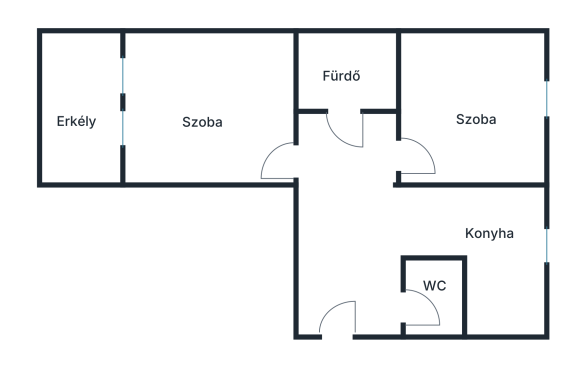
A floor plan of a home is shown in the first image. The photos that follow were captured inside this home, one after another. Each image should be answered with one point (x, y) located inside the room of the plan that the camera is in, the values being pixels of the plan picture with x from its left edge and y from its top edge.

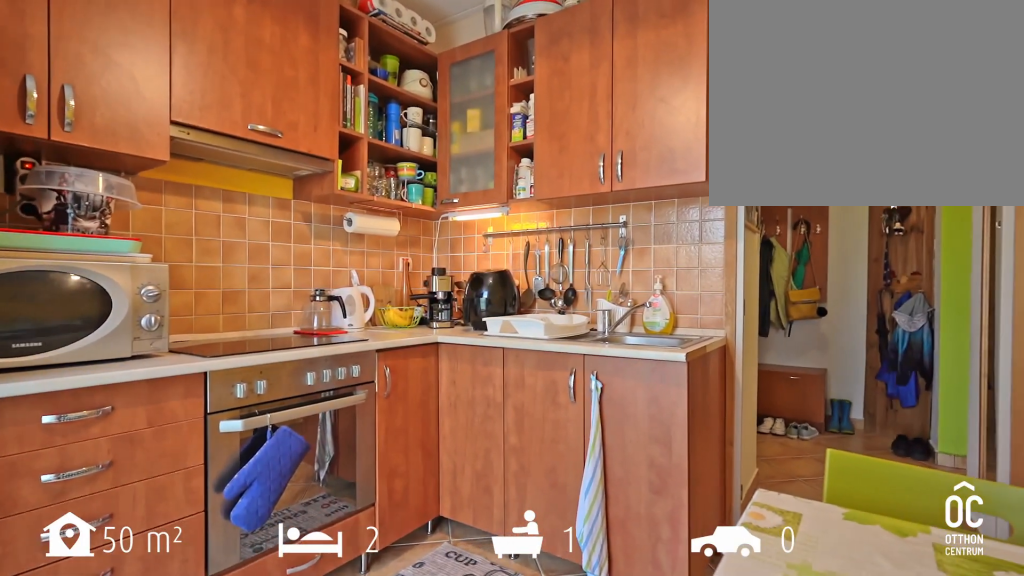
(484, 253)
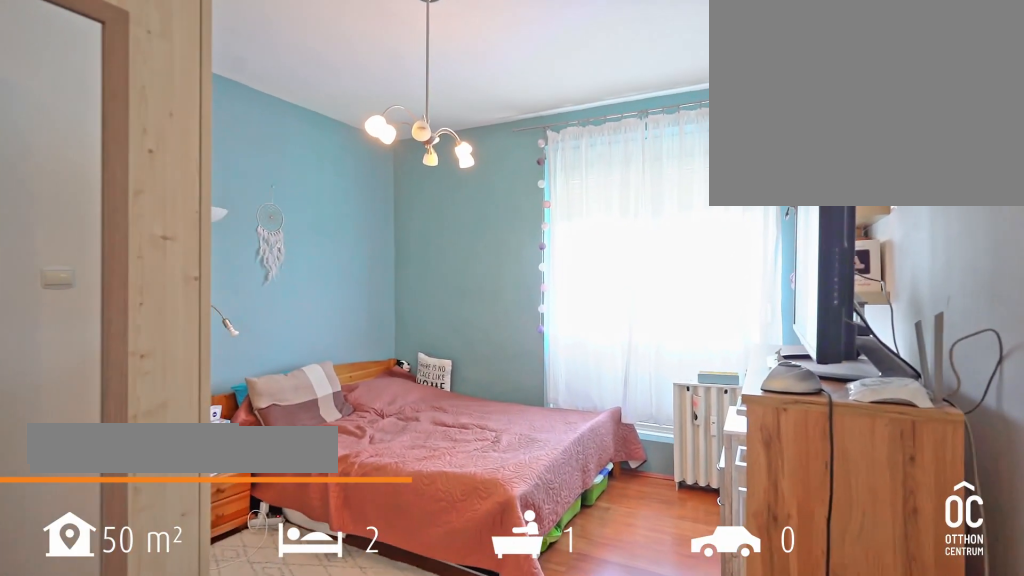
(478, 111)
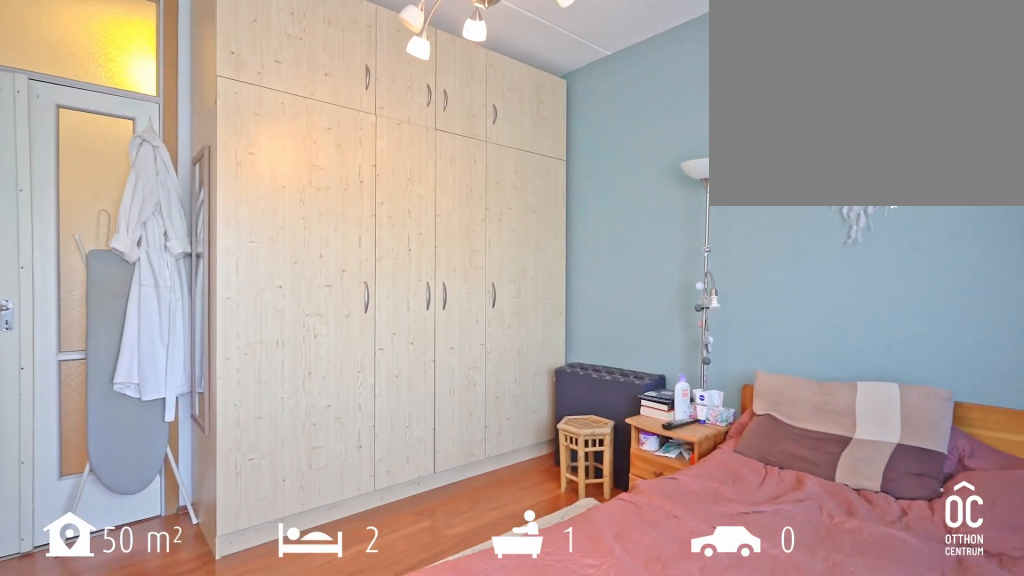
(478, 111)
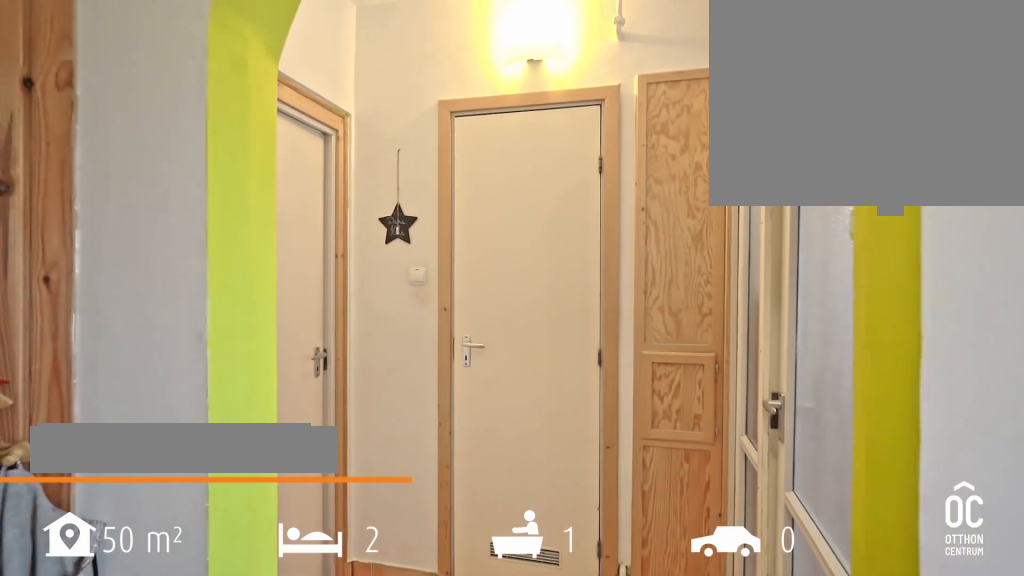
(351, 223)
